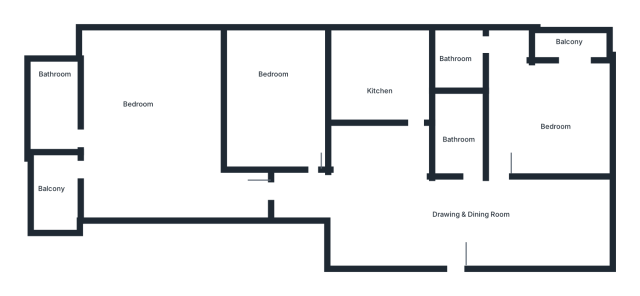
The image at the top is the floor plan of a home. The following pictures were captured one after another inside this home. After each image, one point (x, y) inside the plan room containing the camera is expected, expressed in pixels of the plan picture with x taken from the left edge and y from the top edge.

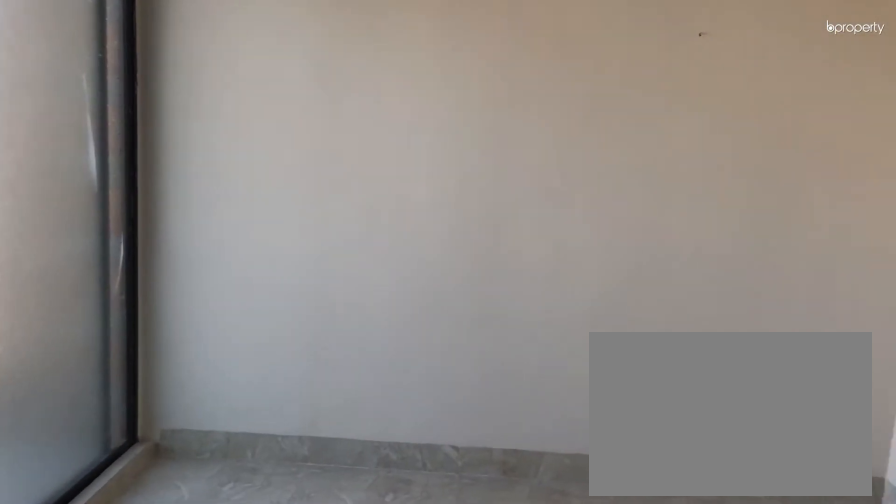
(547, 109)
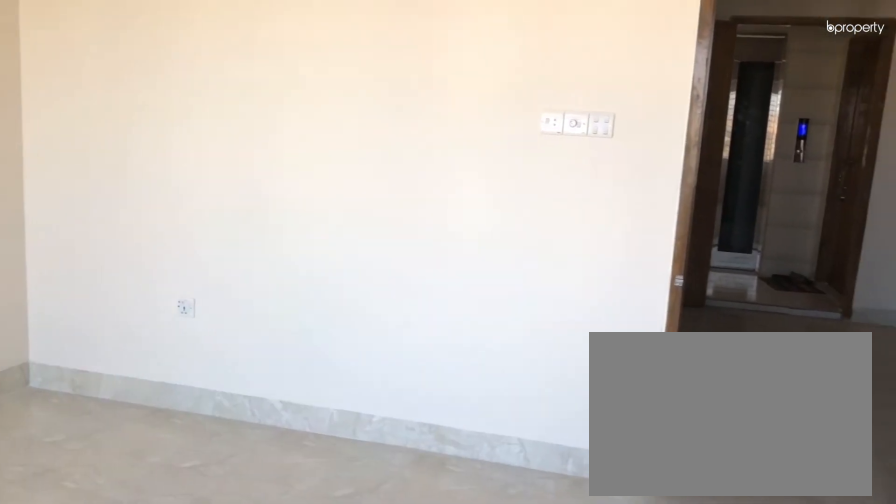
(547, 109)
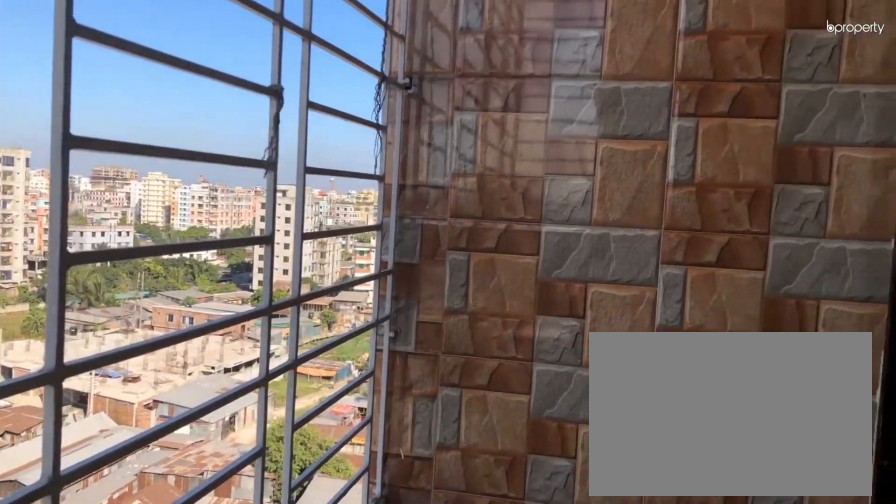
(572, 48)
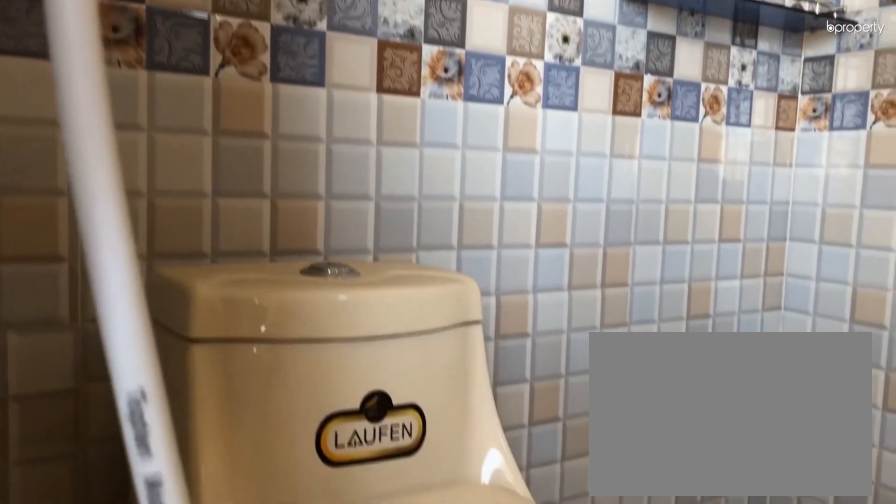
(458, 66)
